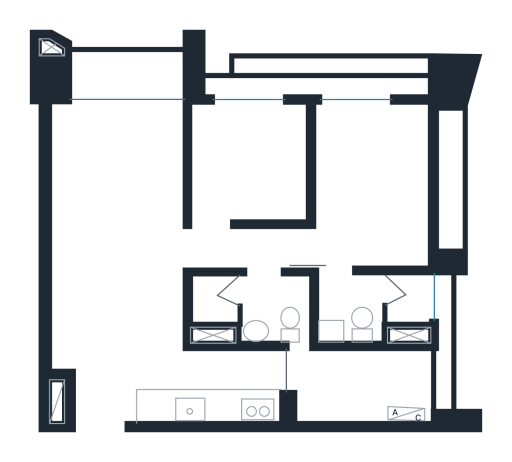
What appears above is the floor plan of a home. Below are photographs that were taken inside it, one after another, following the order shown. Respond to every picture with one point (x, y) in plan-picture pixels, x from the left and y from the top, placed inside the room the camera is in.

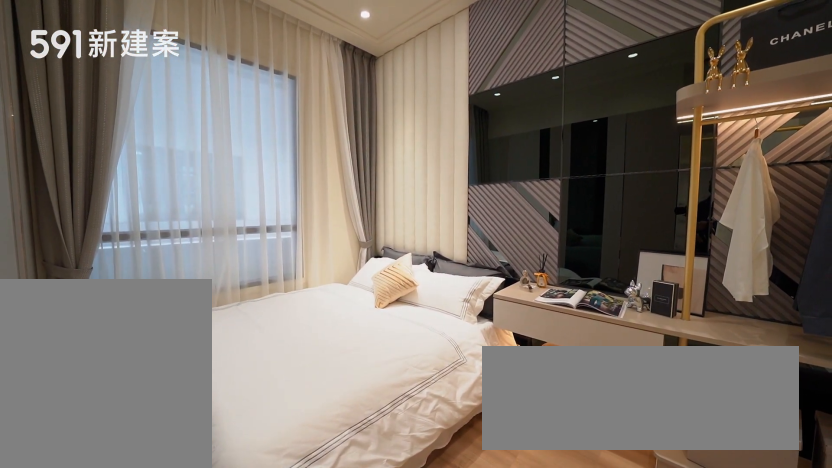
(375, 184)
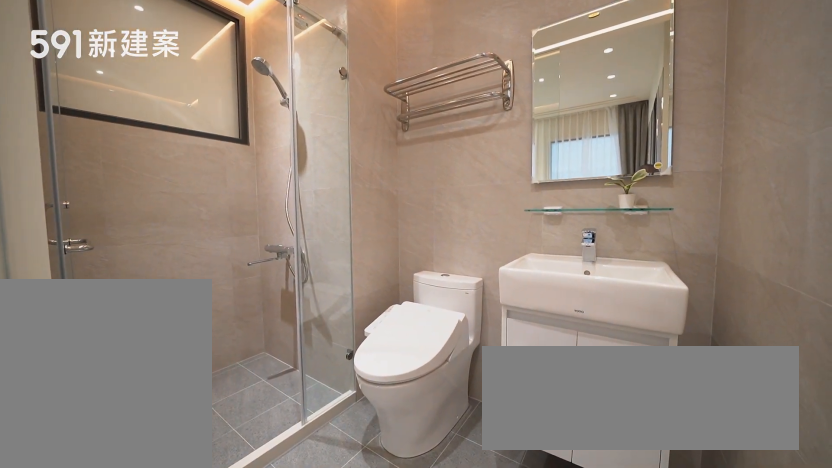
(379, 312)
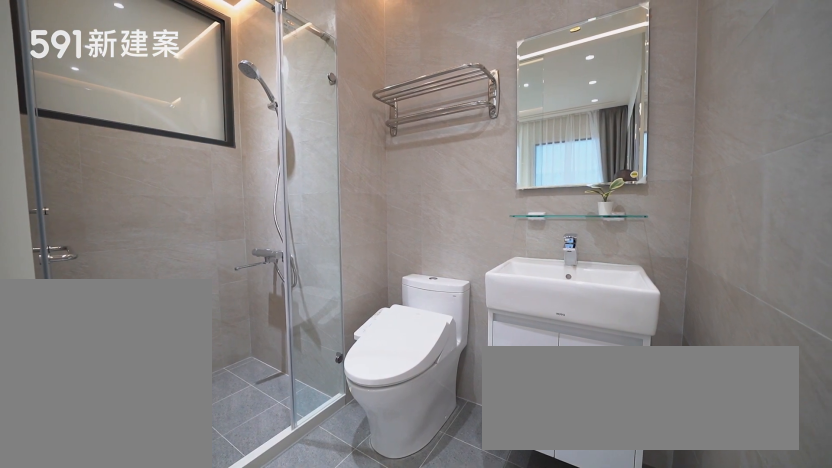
(379, 312)
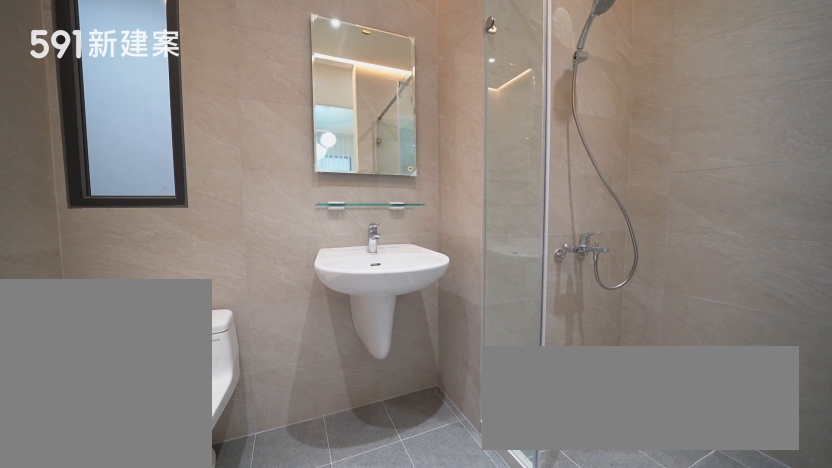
(250, 310)
